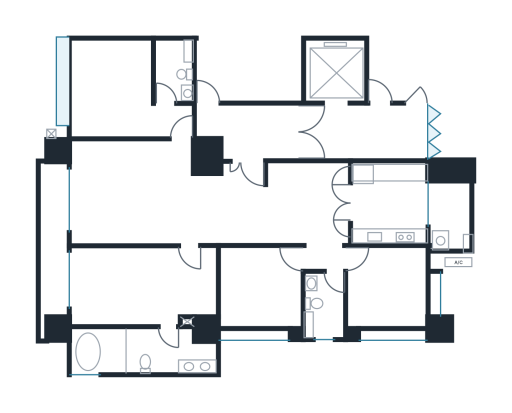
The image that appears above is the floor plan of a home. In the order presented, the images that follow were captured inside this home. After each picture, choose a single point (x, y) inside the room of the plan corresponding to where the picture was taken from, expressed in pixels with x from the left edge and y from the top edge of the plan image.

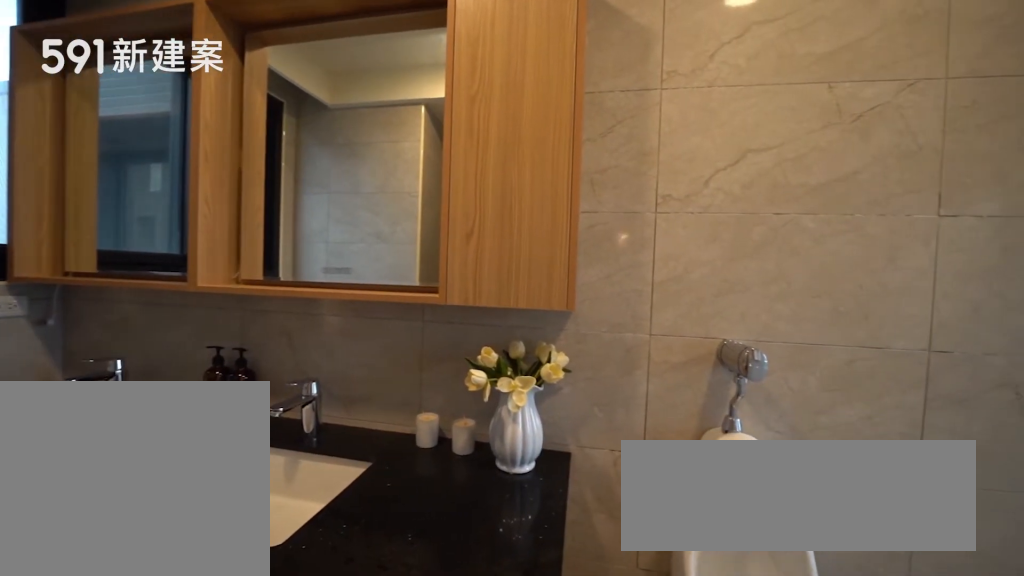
(137, 353)
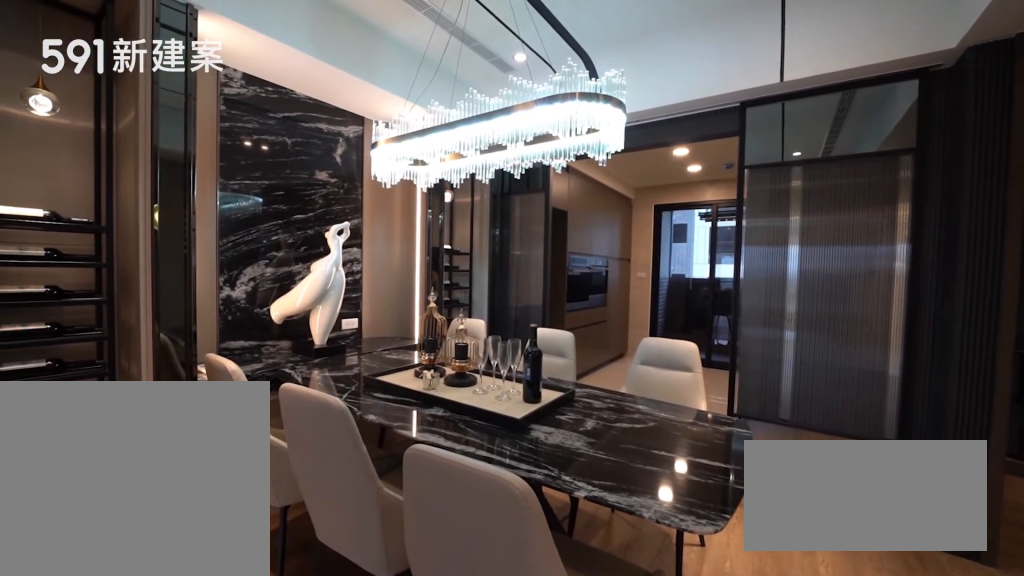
(305, 201)
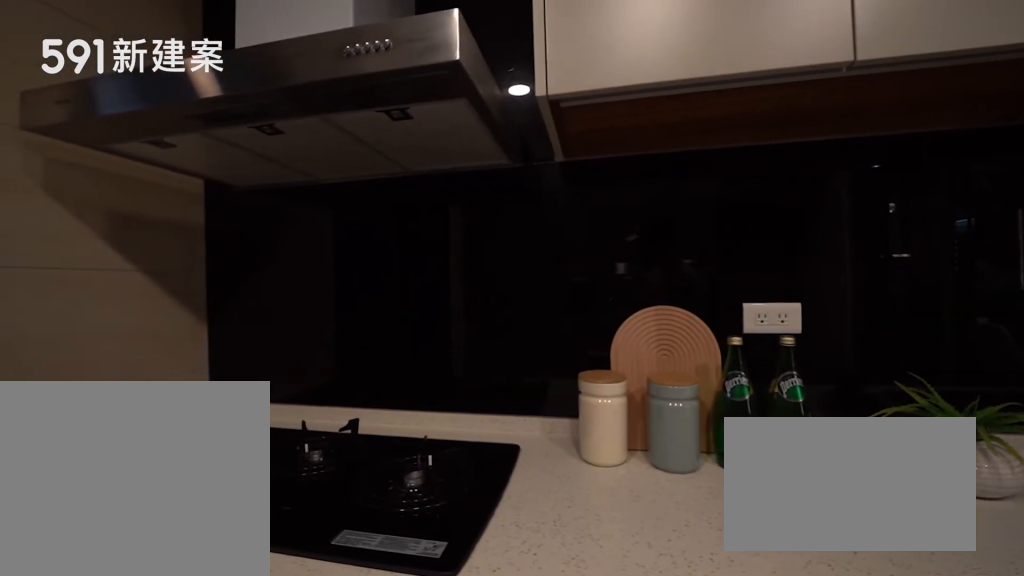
(389, 204)
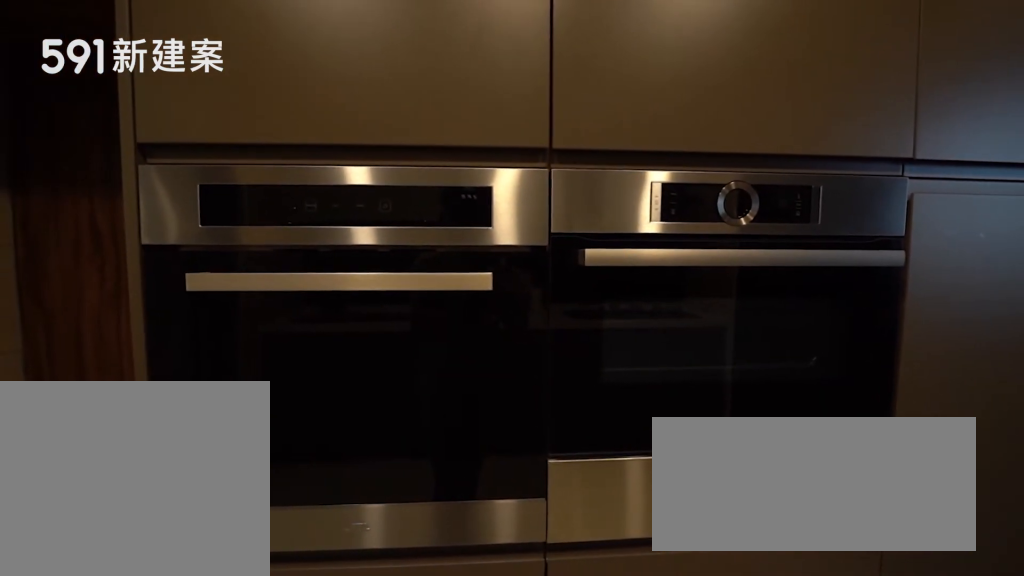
(389, 204)
